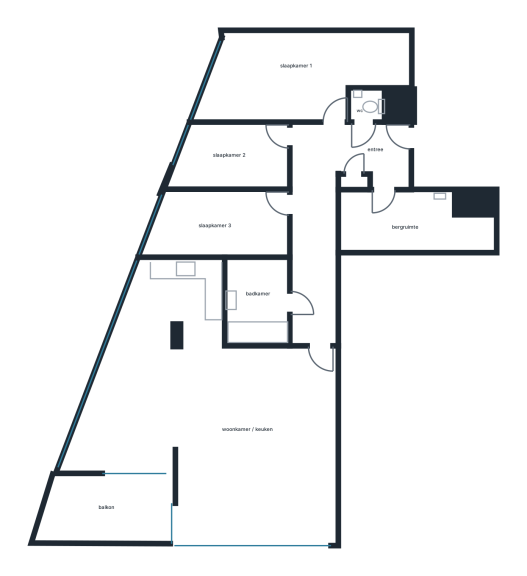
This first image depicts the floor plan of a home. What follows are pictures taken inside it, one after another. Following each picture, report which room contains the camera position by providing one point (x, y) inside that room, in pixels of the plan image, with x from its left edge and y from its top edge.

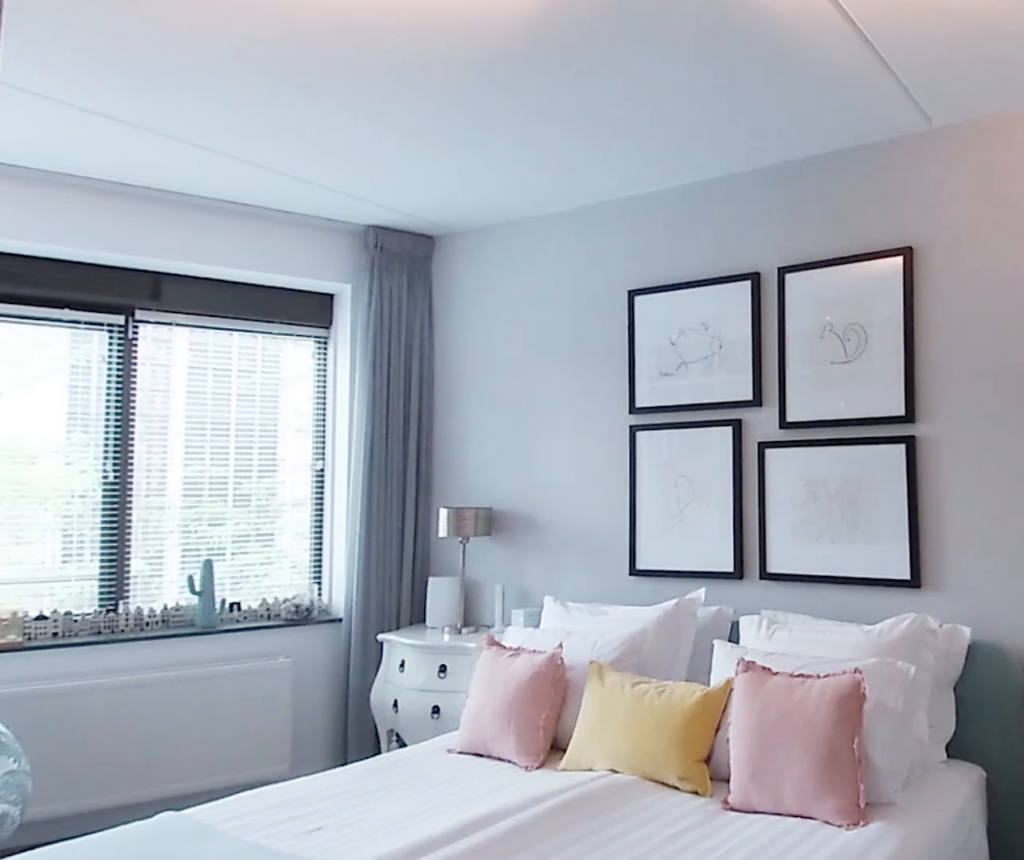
(298, 75)
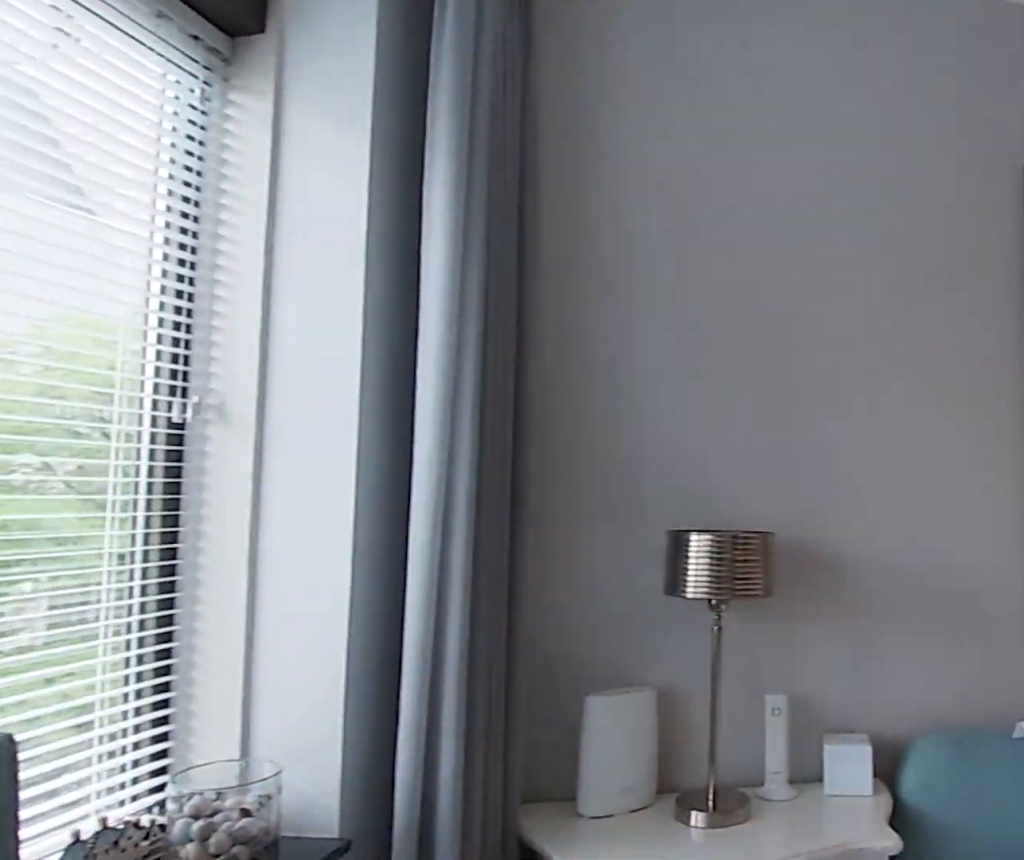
(298, 75)
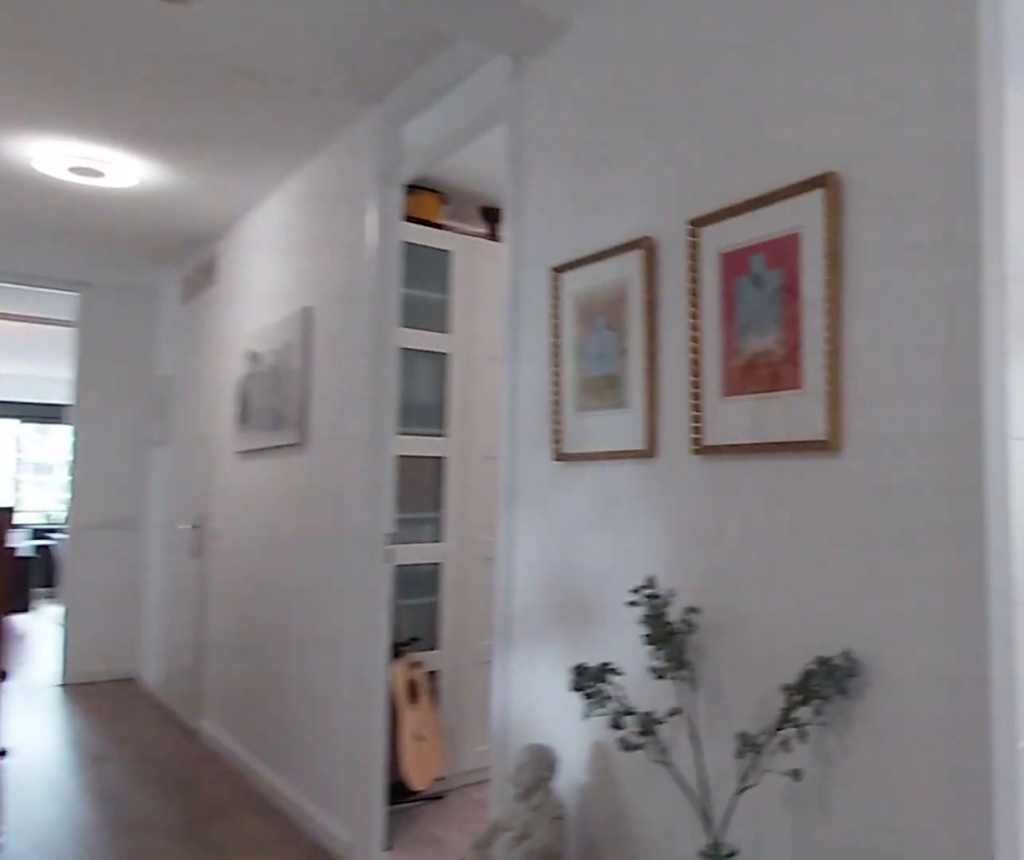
(330, 209)
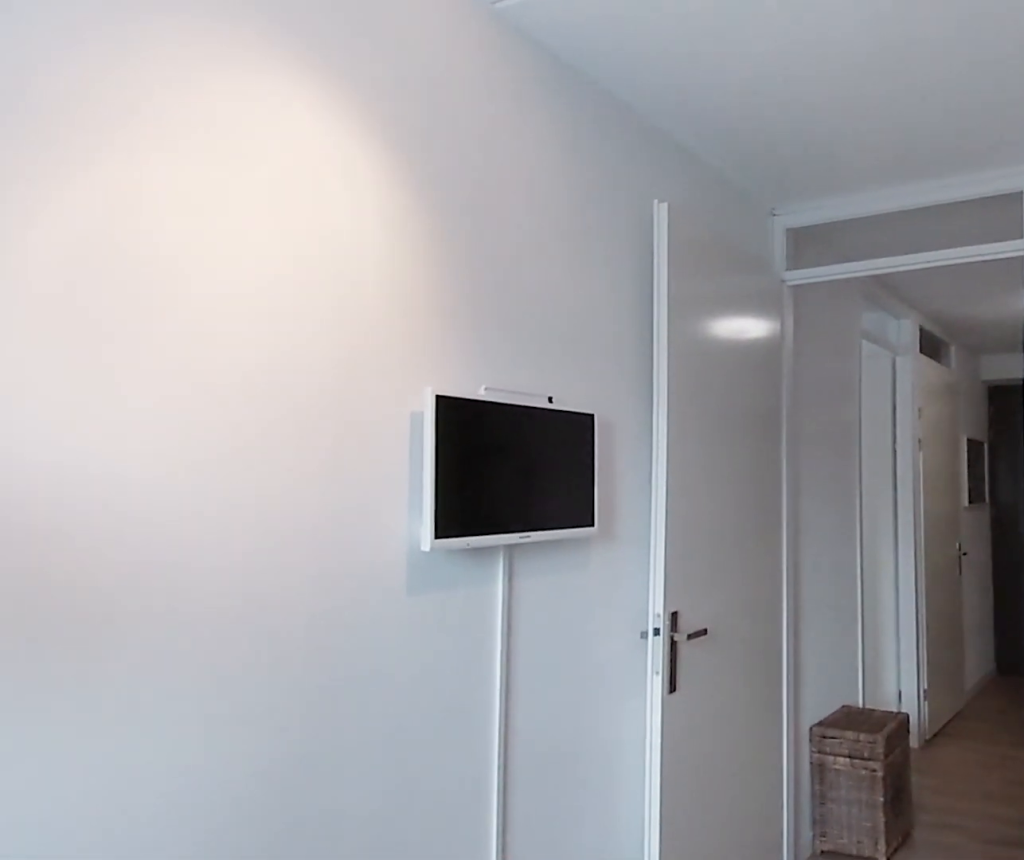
(233, 157)
